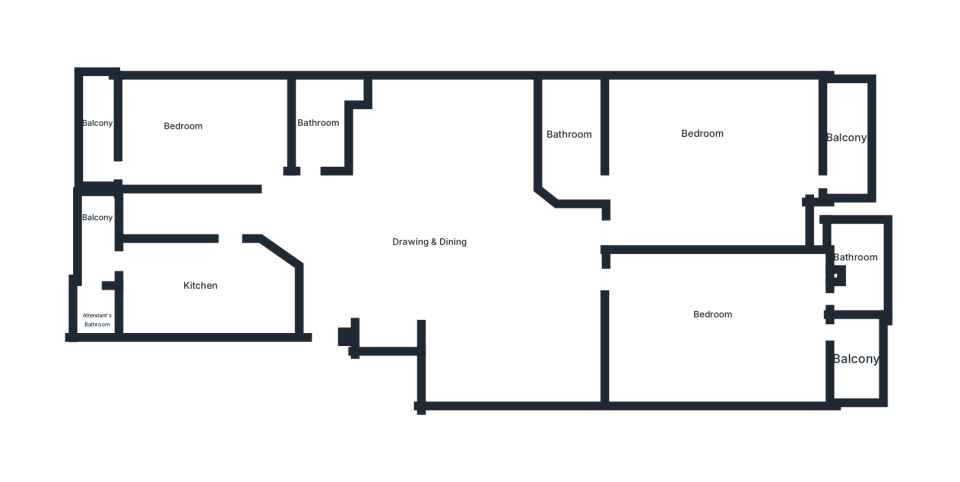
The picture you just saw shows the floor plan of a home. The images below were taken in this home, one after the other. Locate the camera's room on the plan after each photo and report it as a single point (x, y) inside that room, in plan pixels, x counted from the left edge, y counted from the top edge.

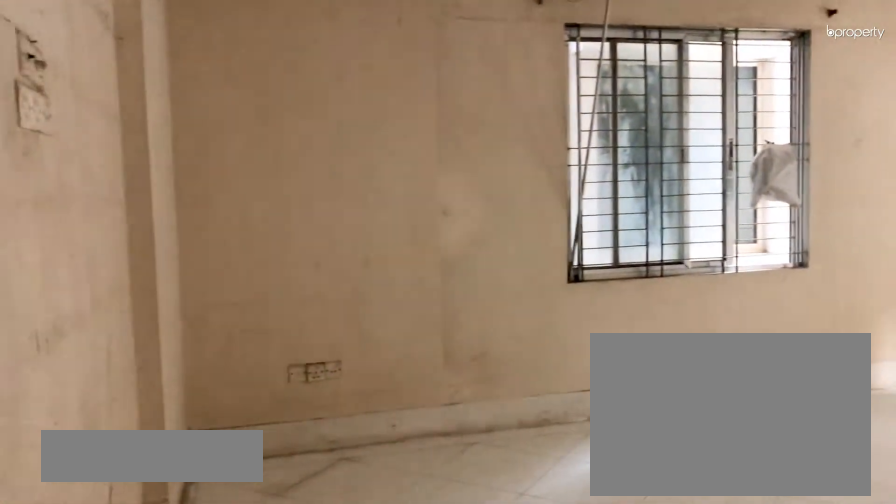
(696, 139)
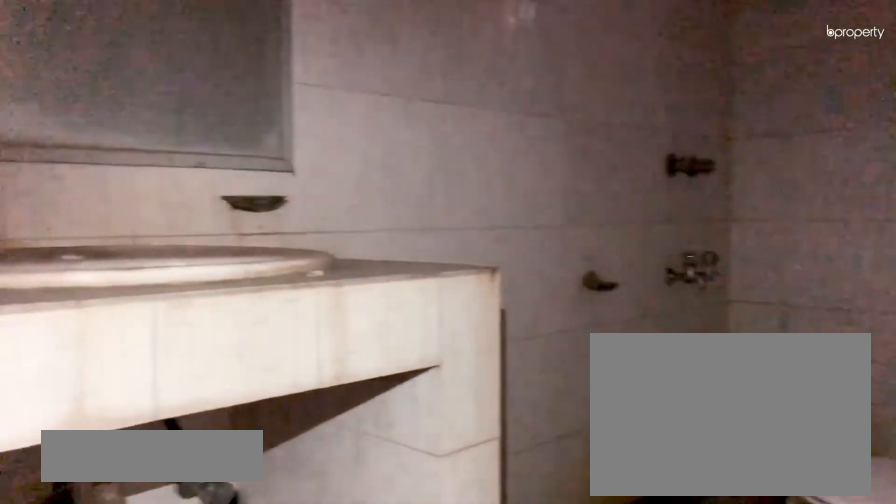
(563, 132)
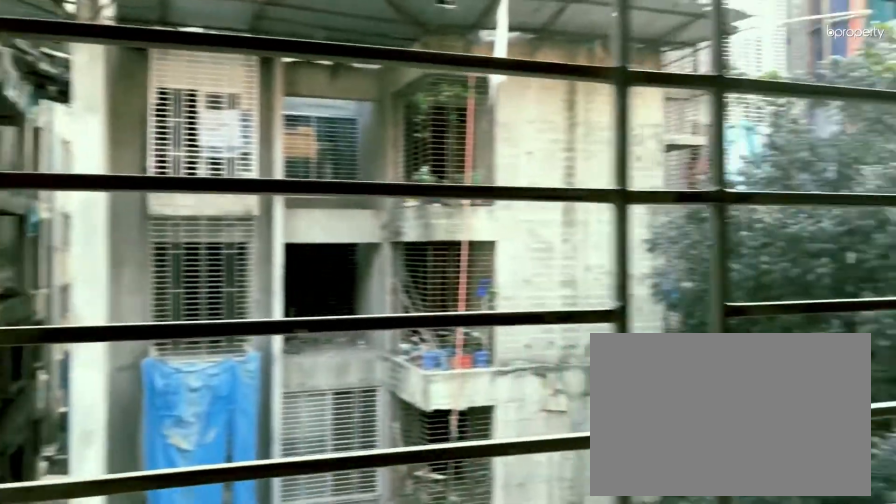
(845, 134)
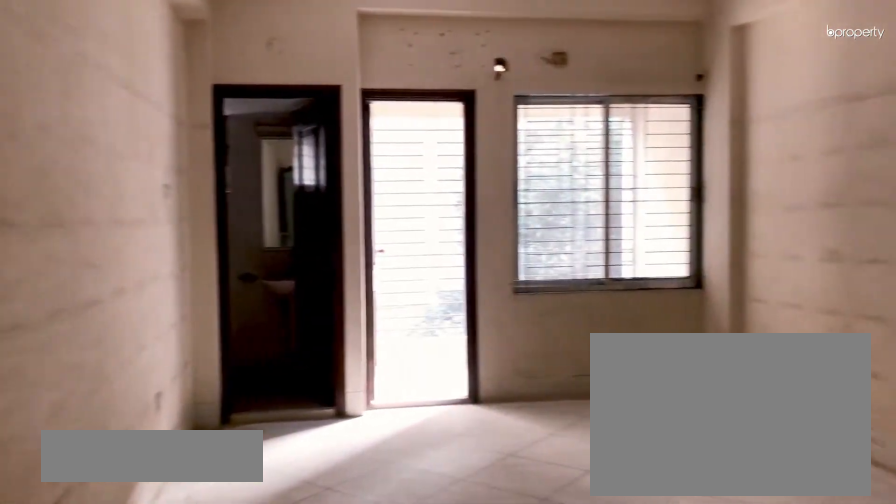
(699, 325)
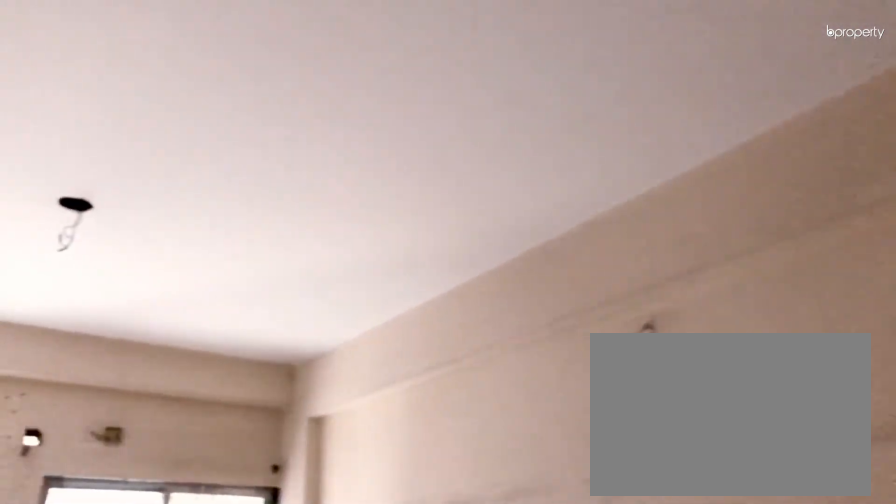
(699, 325)
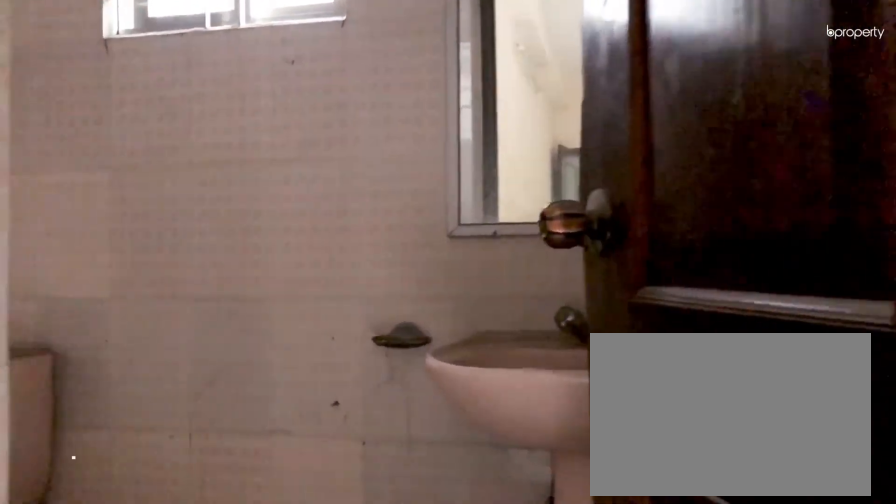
(860, 269)
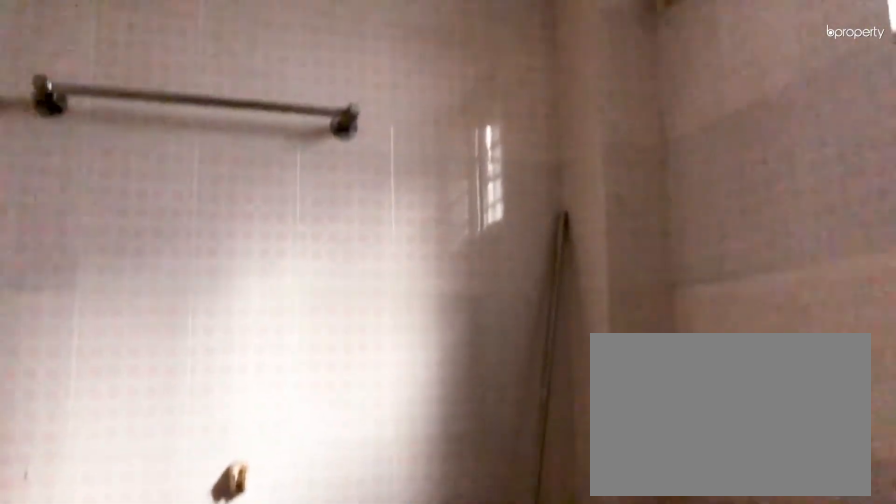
(860, 269)
